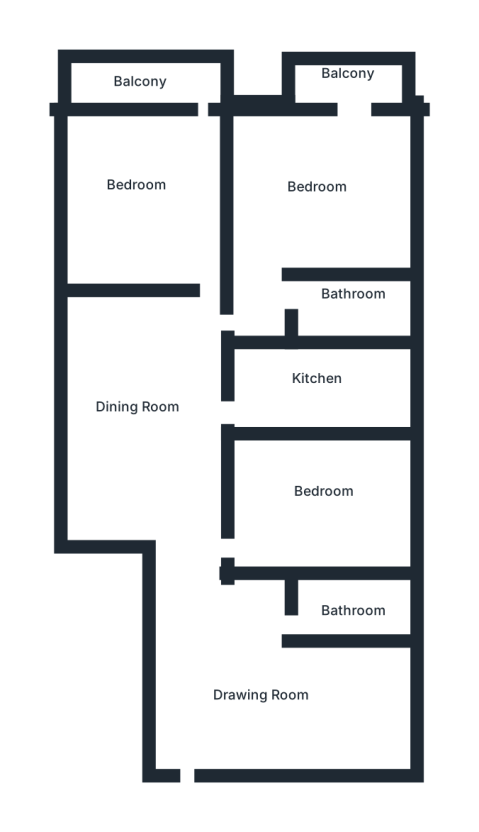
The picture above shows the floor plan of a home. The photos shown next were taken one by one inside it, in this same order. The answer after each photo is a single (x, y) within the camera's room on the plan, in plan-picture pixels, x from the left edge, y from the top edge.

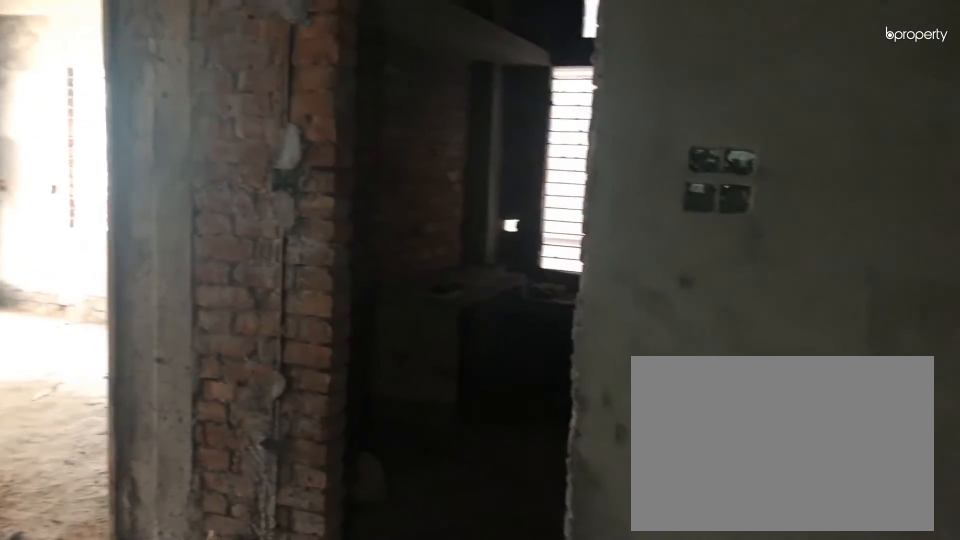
(153, 409)
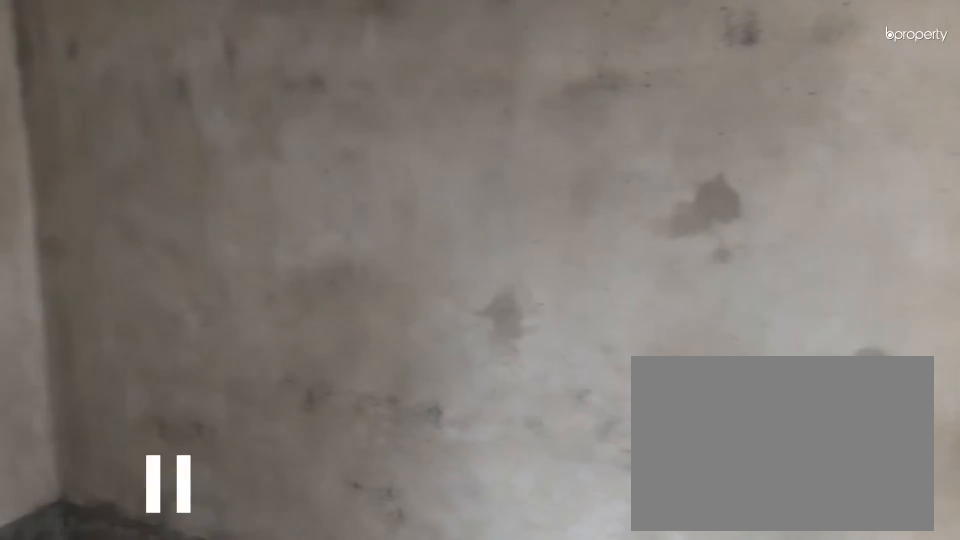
(158, 180)
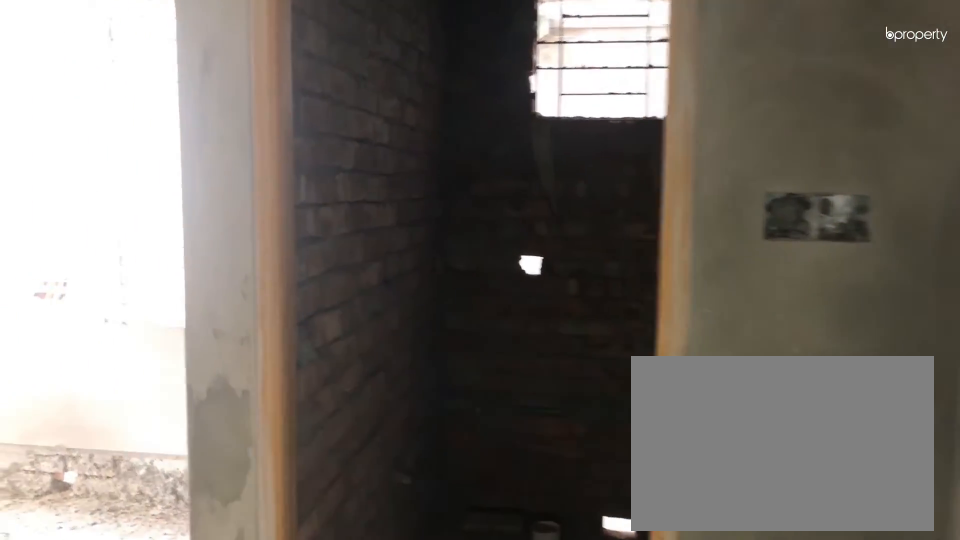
(268, 245)
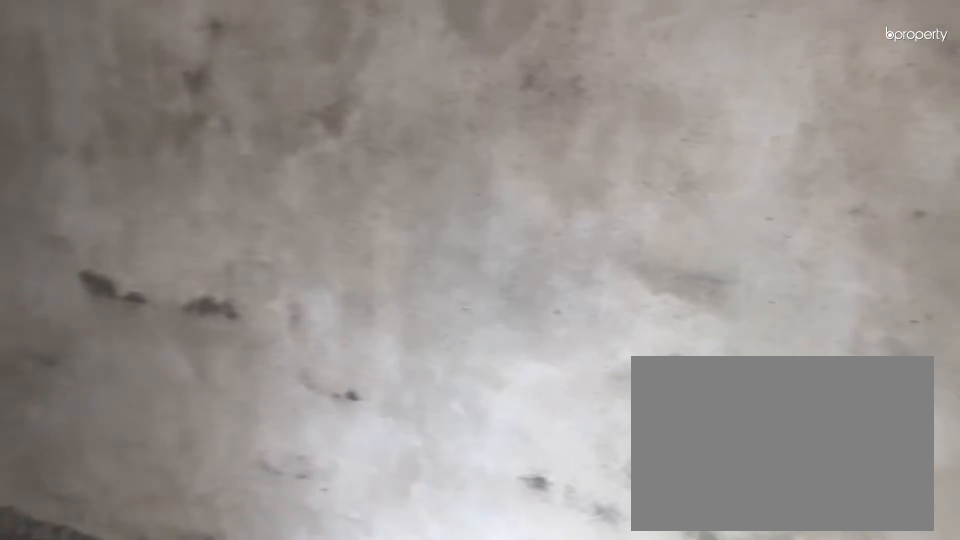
(338, 165)
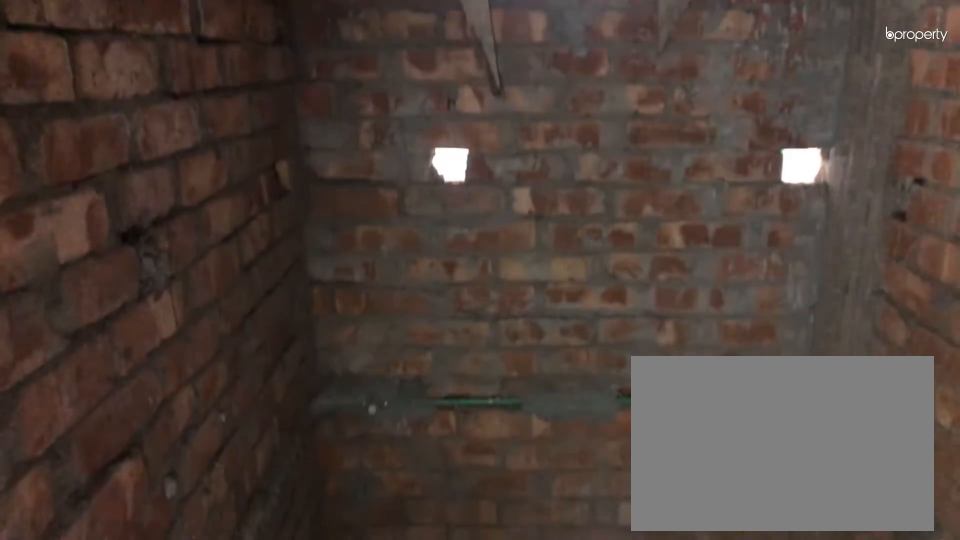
(345, 302)
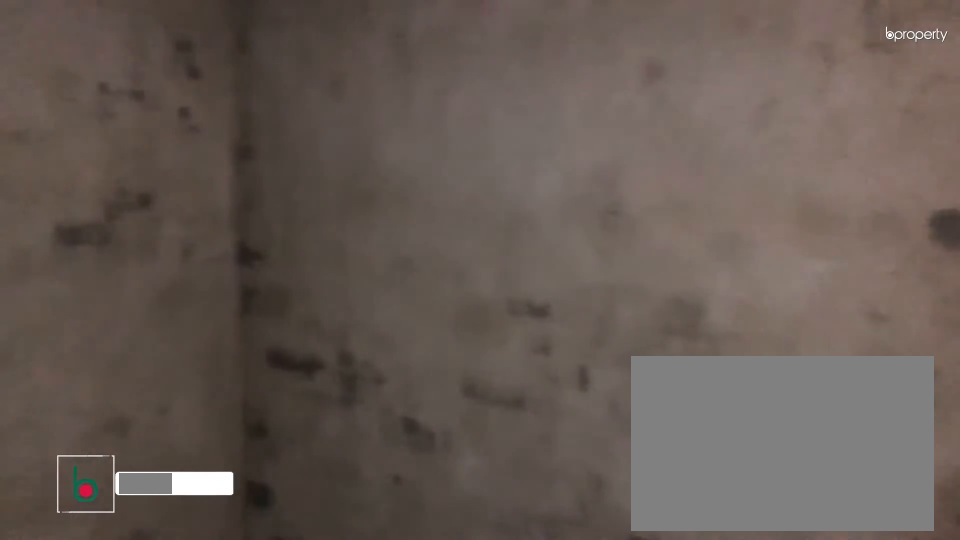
(324, 510)
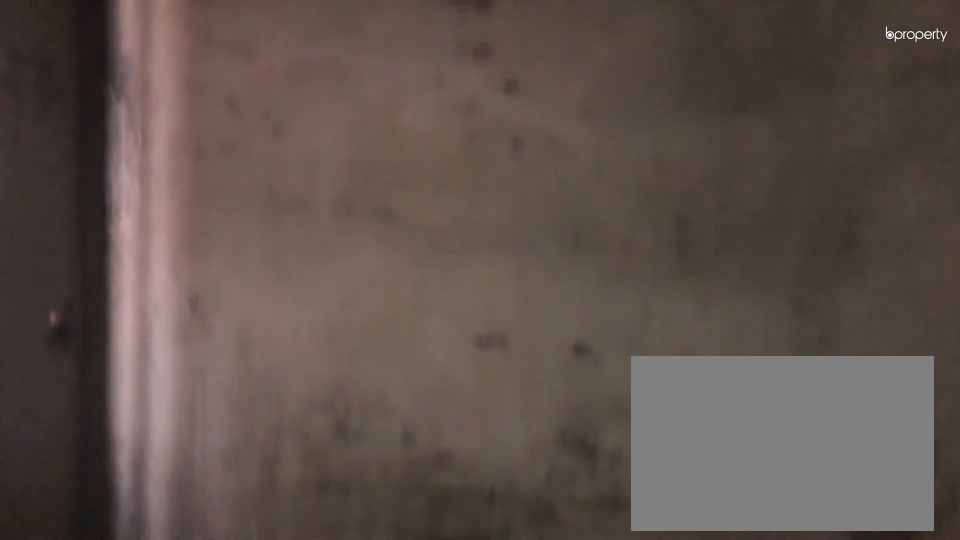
(324, 510)
